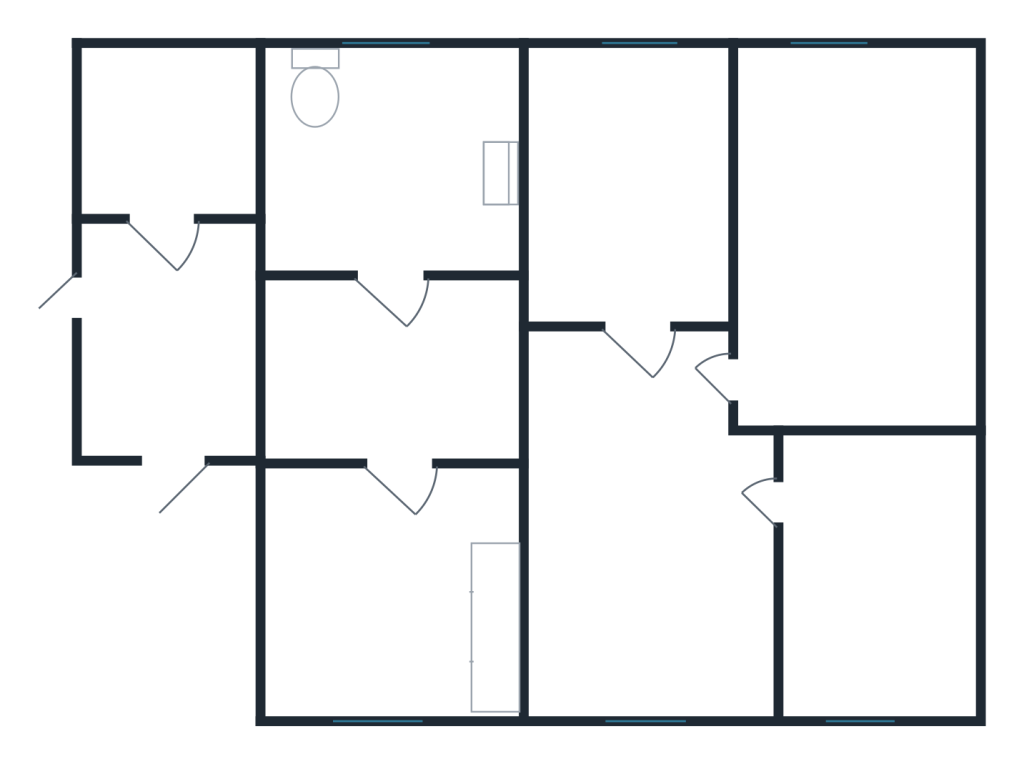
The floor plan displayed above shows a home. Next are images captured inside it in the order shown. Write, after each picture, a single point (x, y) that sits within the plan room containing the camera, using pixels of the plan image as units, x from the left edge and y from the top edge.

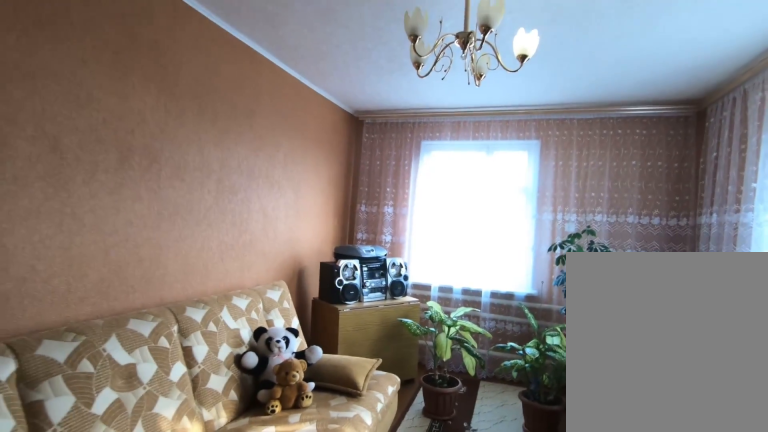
(776, 392)
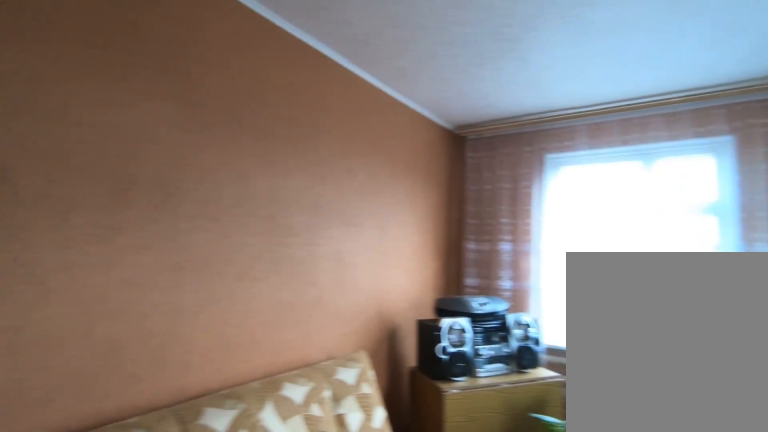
(776, 392)
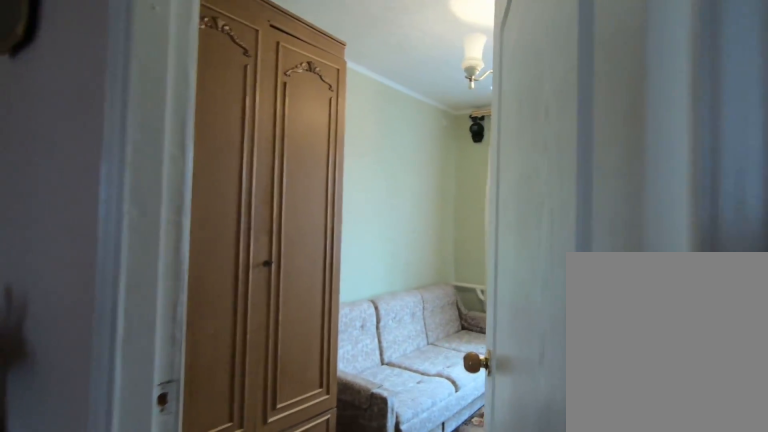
(640, 341)
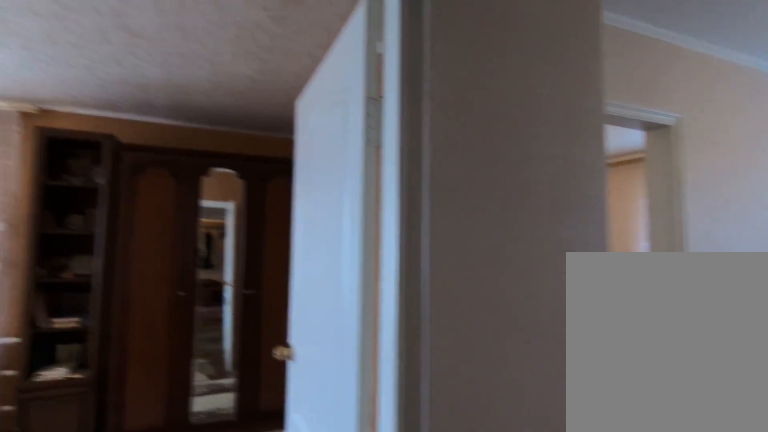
(639, 427)
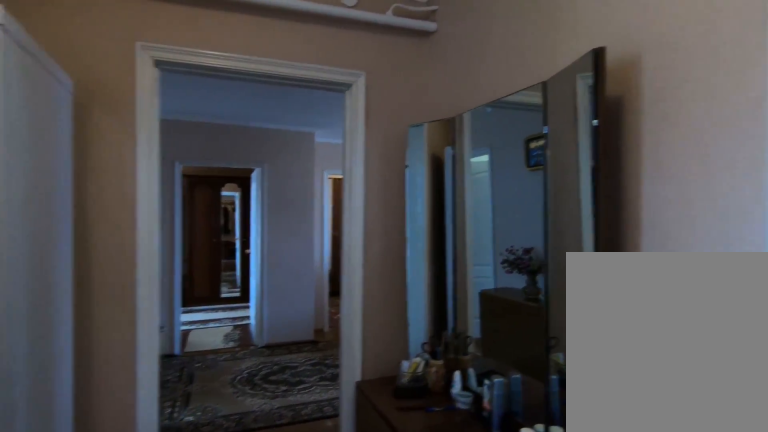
(416, 427)
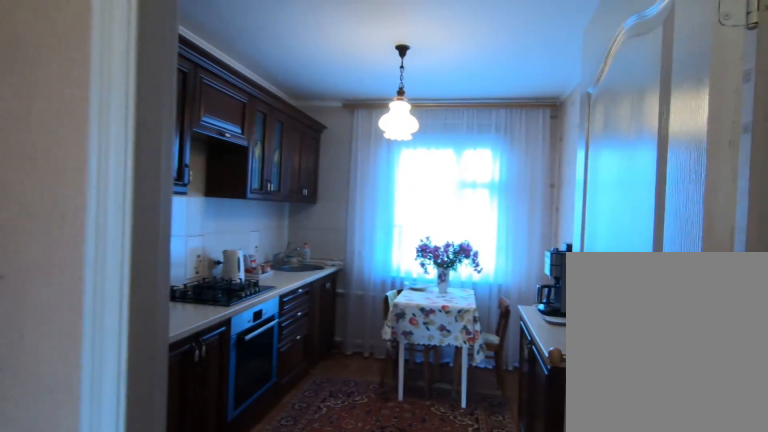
(416, 427)
